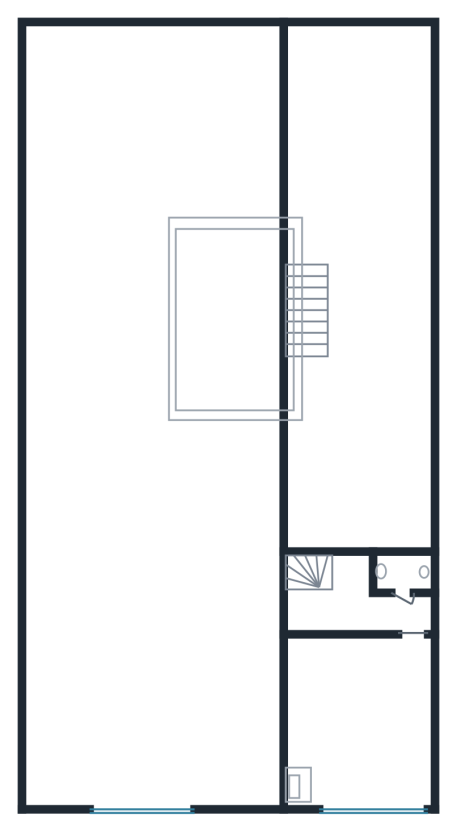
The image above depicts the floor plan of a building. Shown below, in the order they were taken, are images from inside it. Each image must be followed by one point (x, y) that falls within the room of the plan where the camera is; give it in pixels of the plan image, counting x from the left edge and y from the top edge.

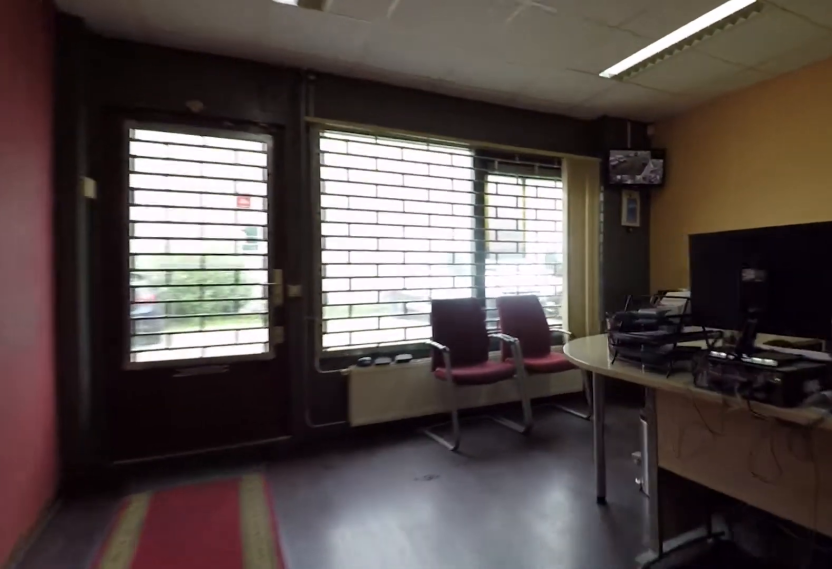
(359, 718)
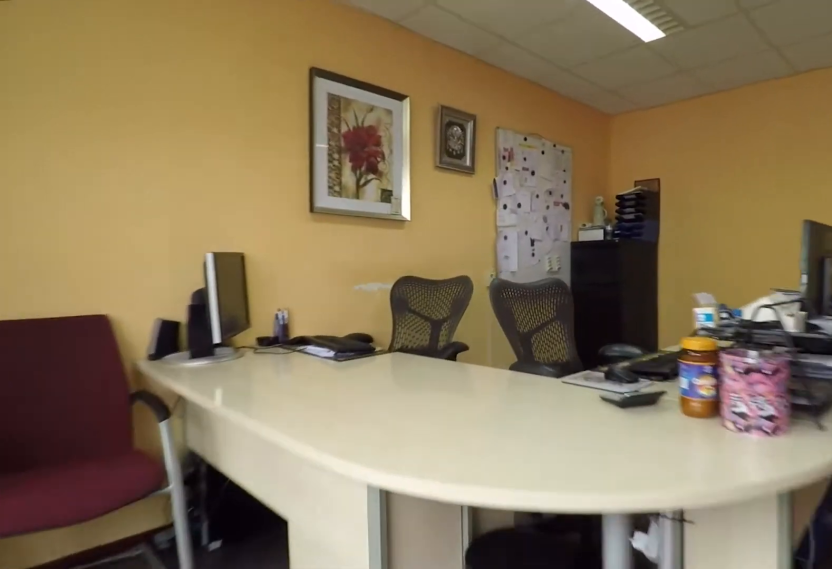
(359, 718)
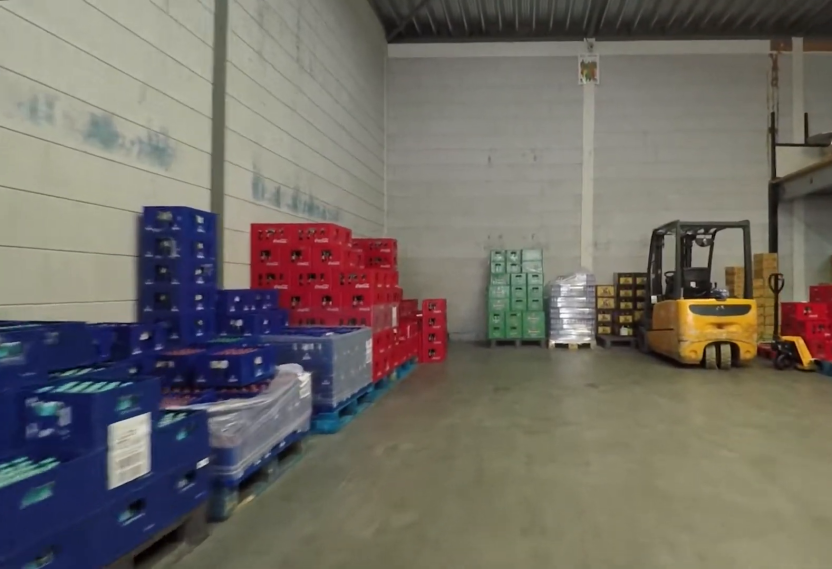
(34, 523)
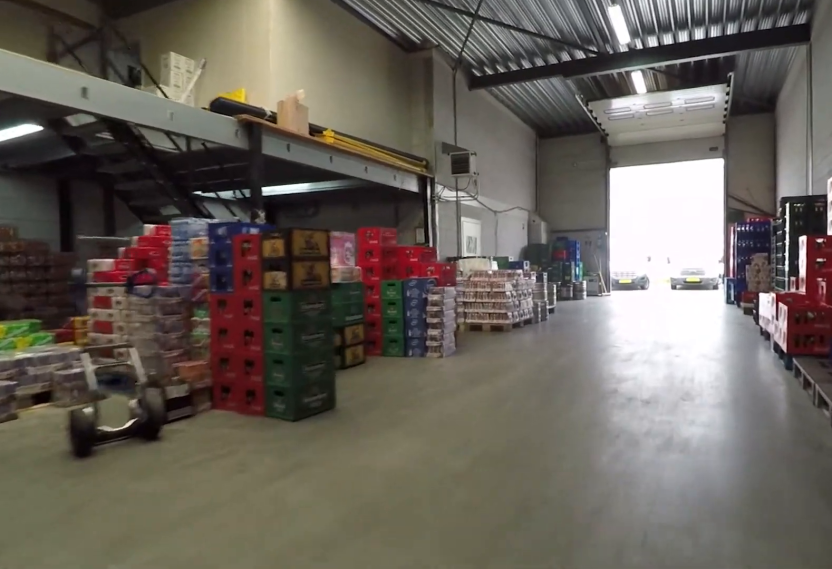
(37, 707)
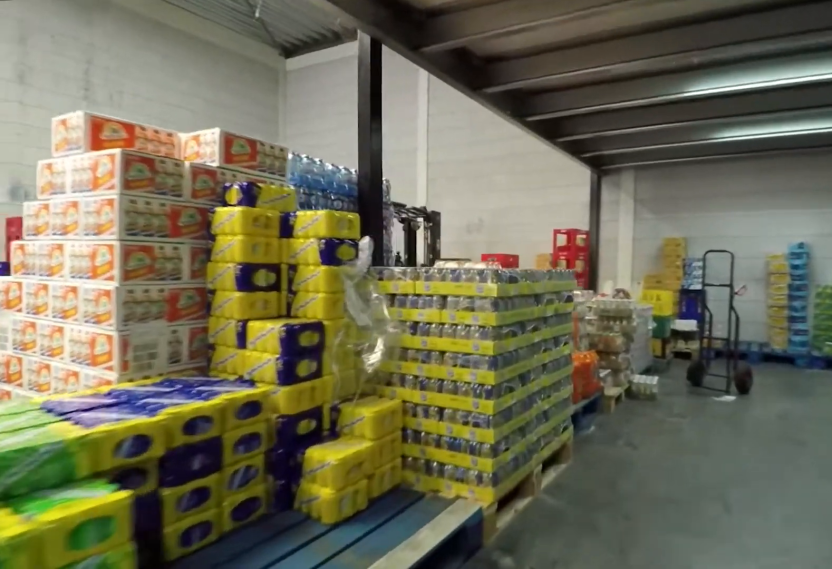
(360, 286)
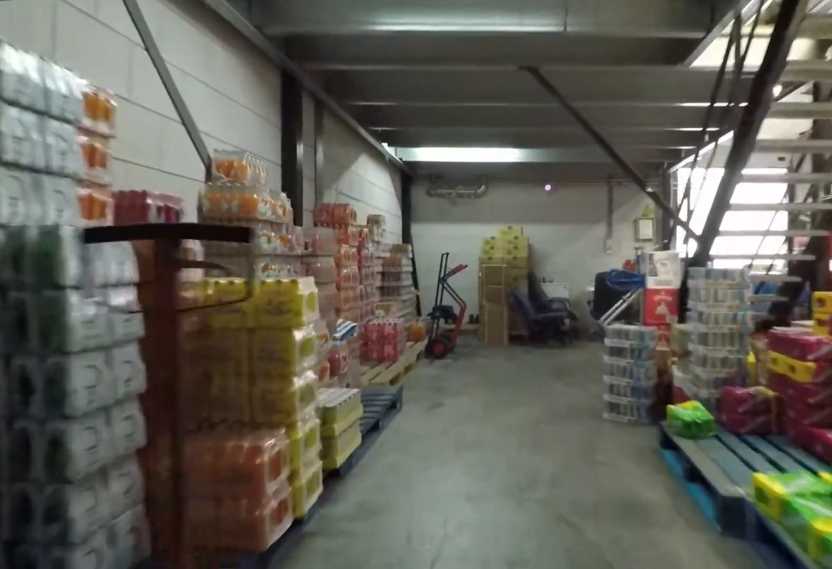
(360, 286)
